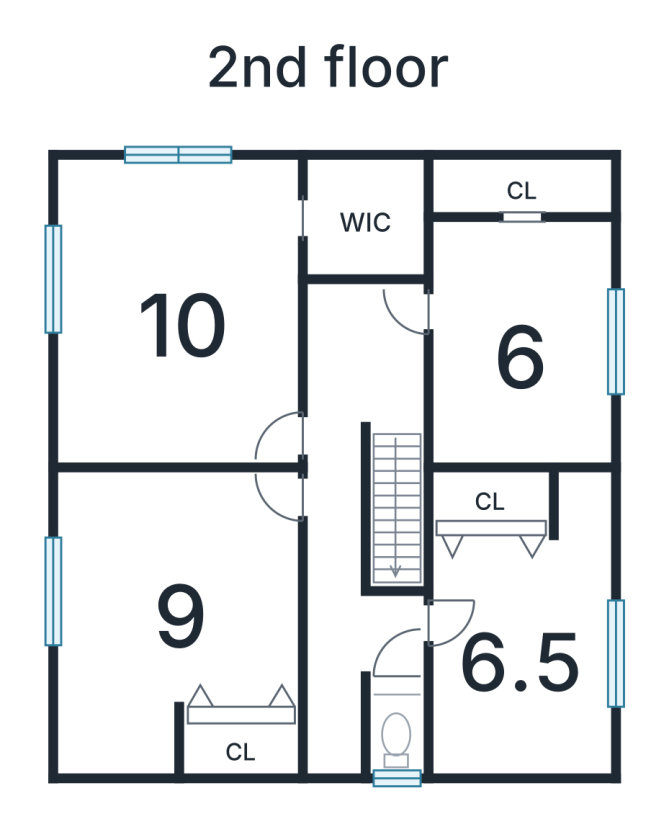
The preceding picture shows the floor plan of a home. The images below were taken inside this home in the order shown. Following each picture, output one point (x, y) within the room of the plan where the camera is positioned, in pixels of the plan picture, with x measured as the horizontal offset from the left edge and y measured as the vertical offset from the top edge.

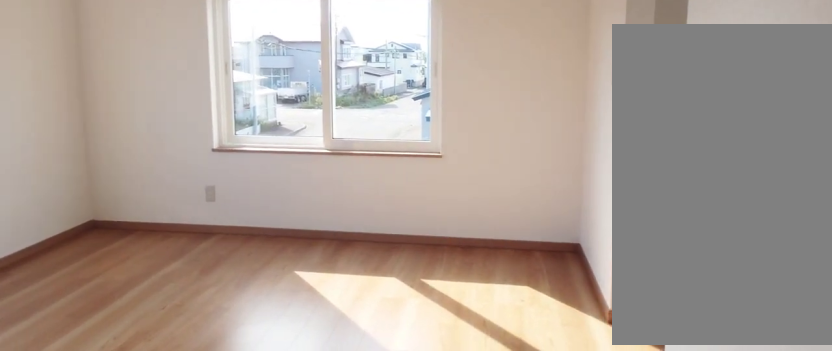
(180, 324)
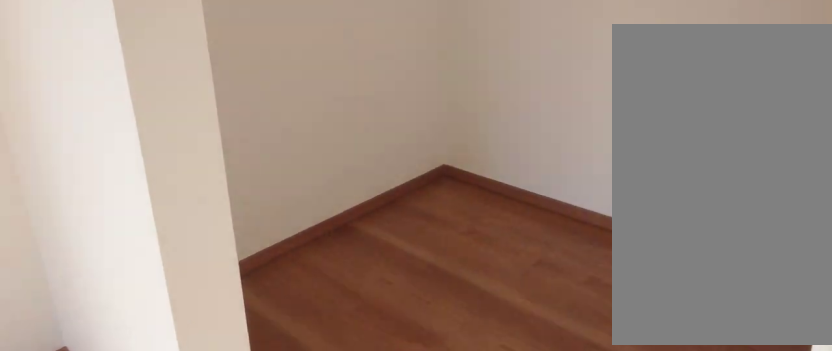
(357, 229)
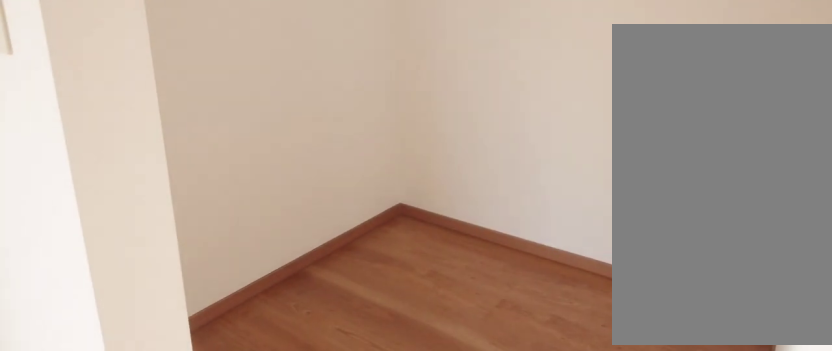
(357, 229)
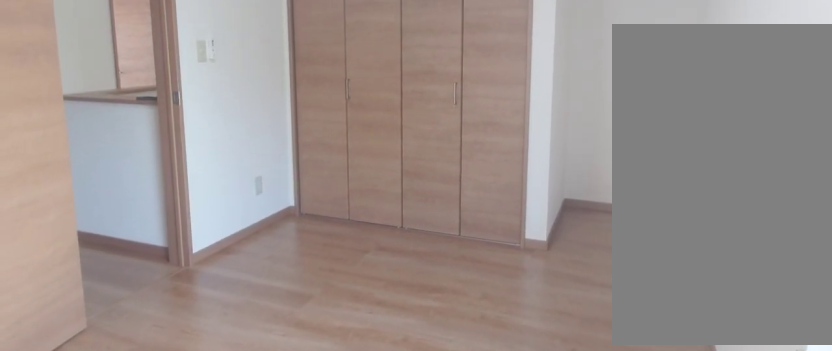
(514, 651)
